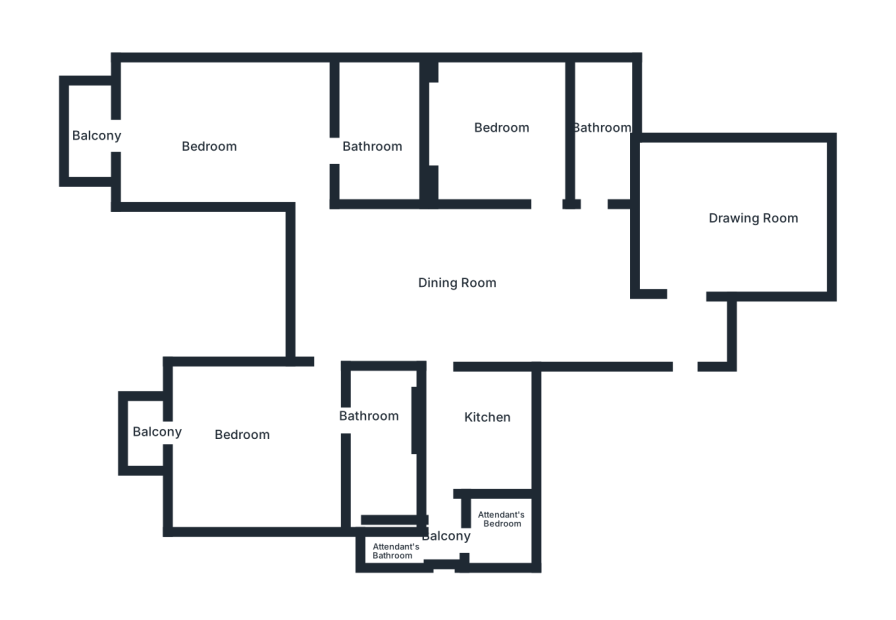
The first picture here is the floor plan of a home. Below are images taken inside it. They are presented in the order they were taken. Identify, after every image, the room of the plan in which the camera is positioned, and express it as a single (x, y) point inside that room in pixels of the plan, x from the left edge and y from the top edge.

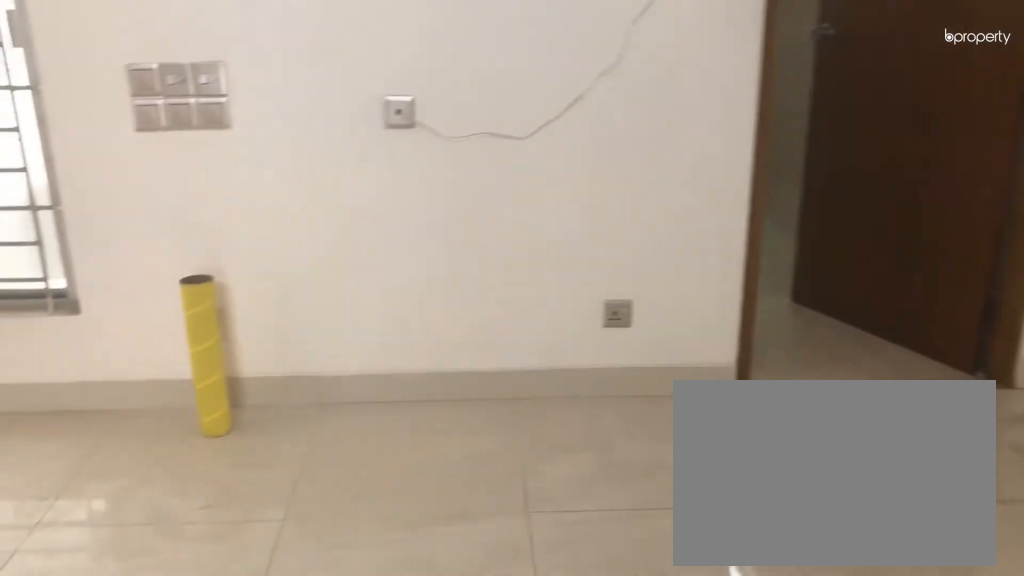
(454, 289)
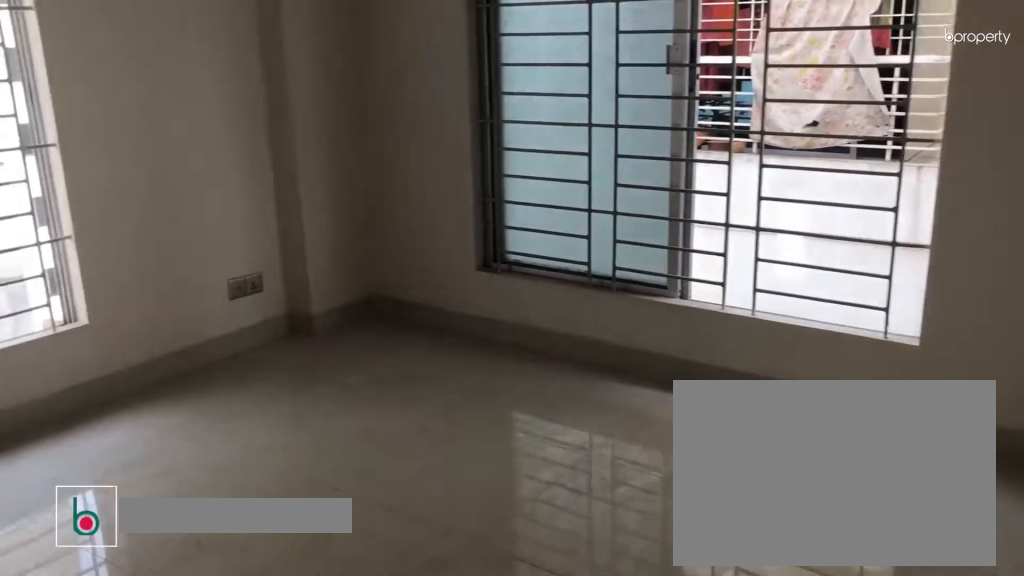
(716, 229)
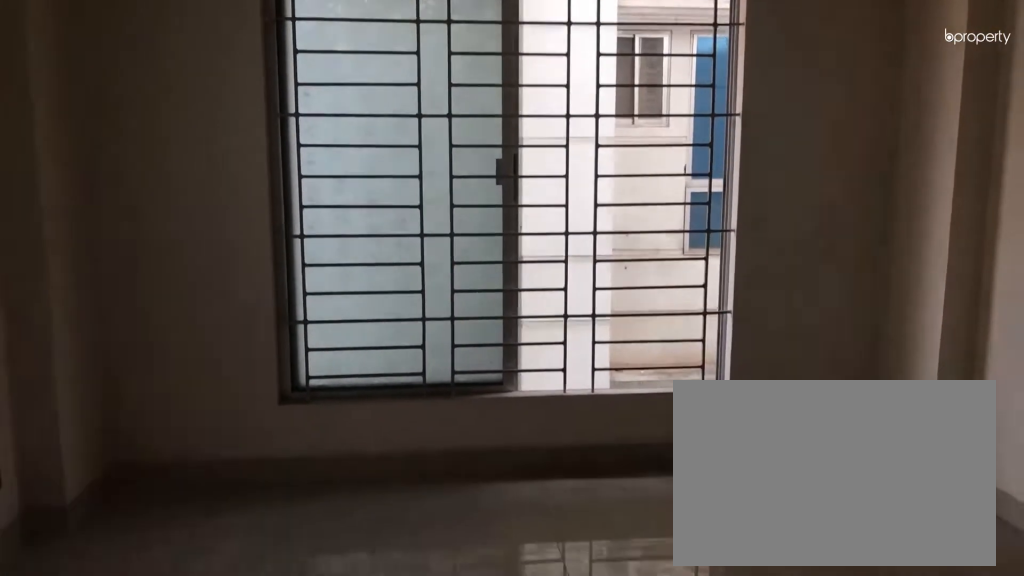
(716, 229)
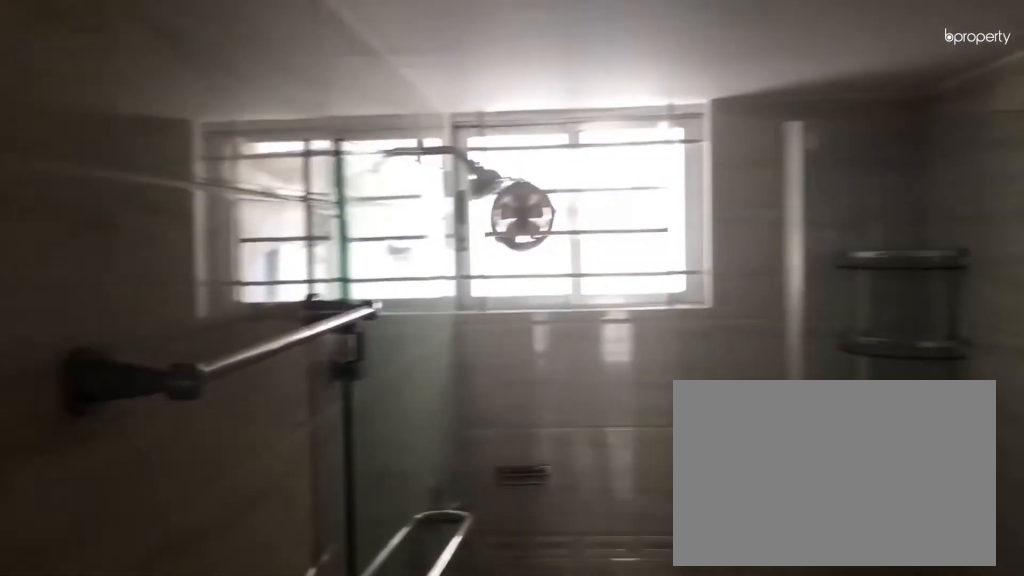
(603, 137)
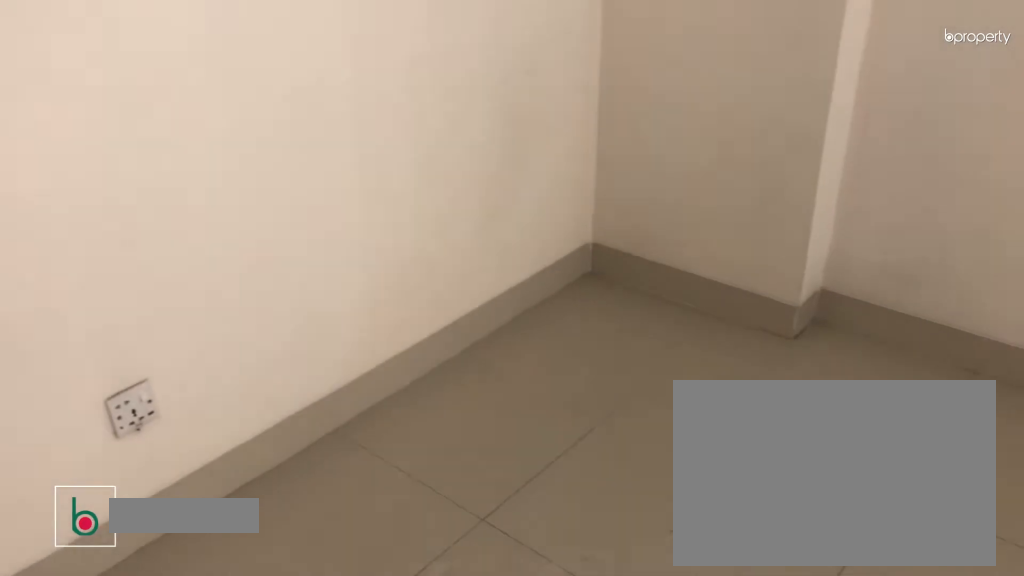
(504, 133)
